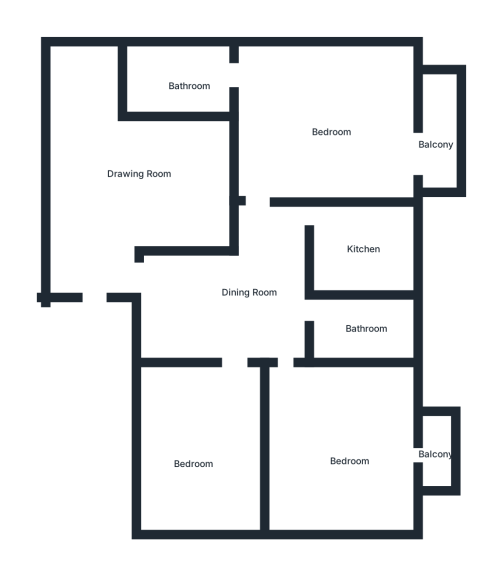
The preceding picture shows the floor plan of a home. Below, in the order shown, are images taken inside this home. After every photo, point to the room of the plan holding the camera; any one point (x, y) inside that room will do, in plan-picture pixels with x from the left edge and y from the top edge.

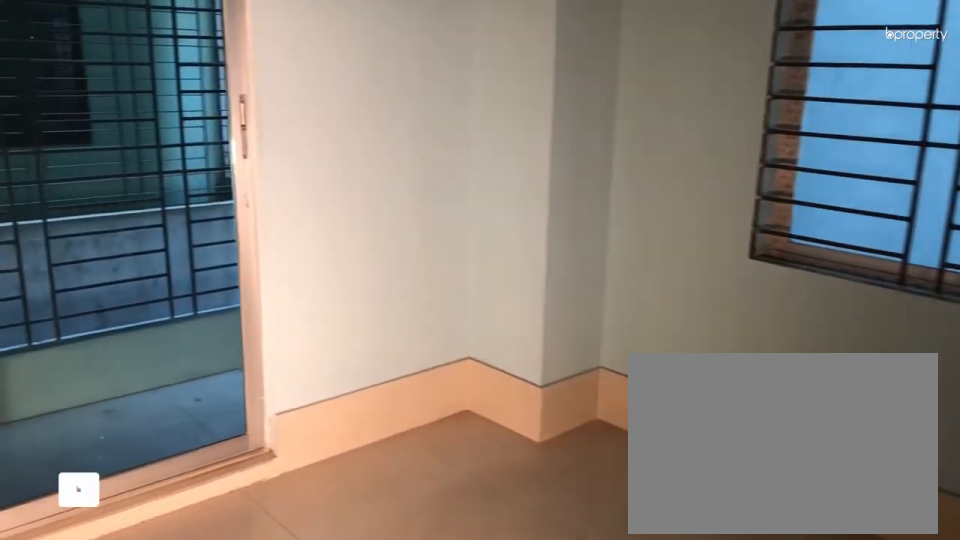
(341, 453)
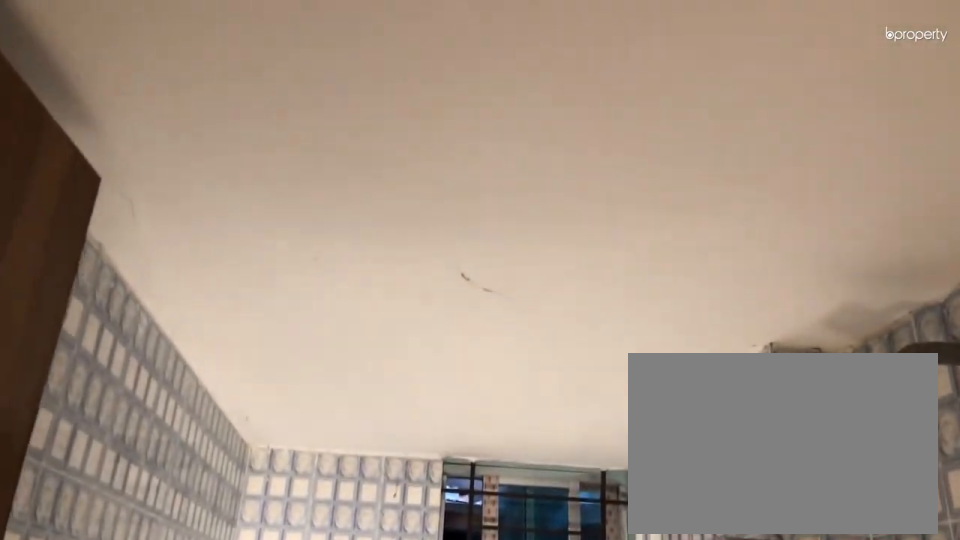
(367, 330)
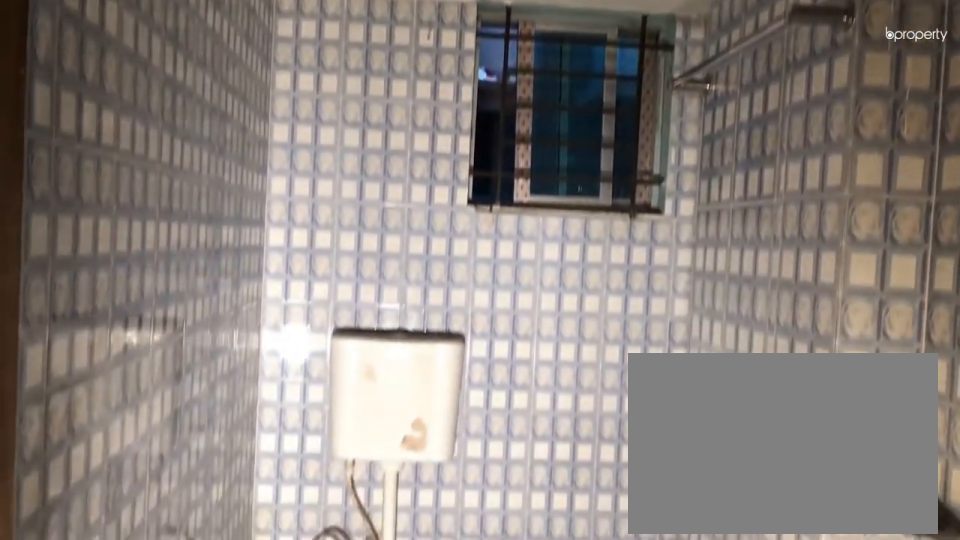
(367, 330)
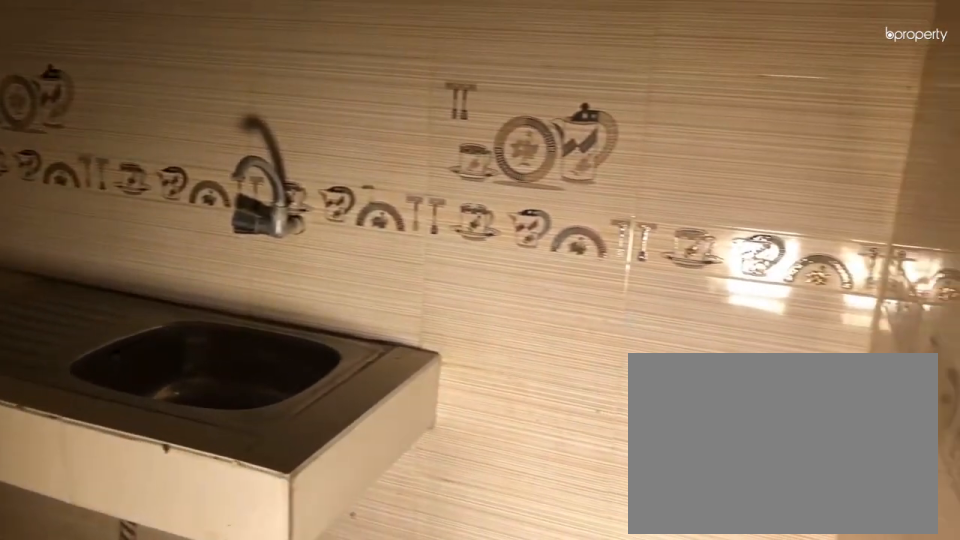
(368, 245)
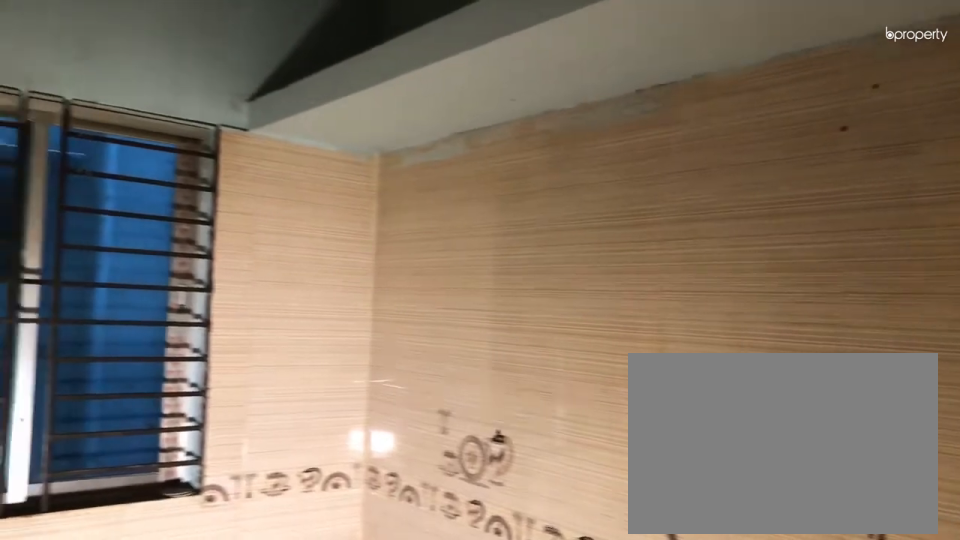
(368, 245)
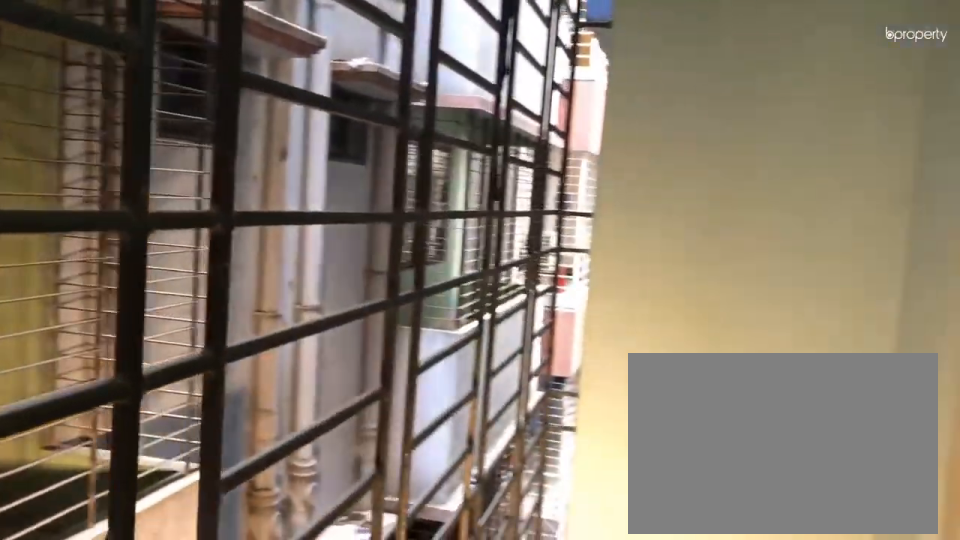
(445, 115)
